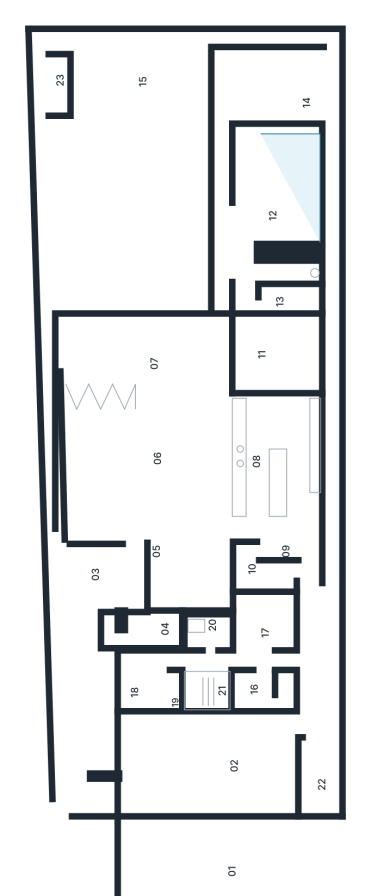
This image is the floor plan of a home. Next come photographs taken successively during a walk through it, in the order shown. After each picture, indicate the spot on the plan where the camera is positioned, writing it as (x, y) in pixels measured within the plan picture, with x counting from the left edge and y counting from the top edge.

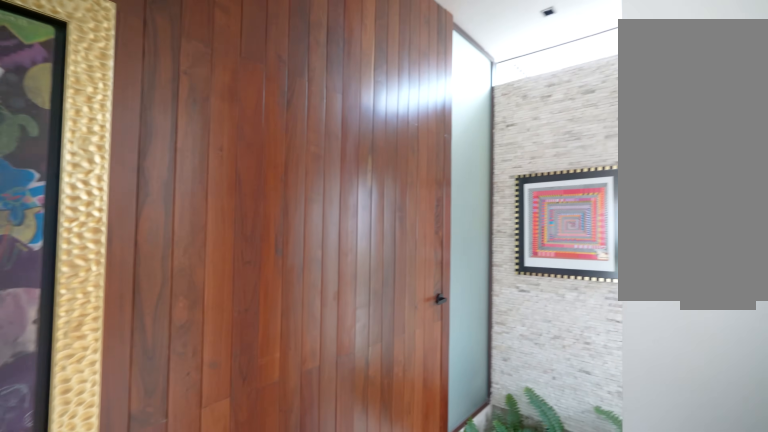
(117, 575)
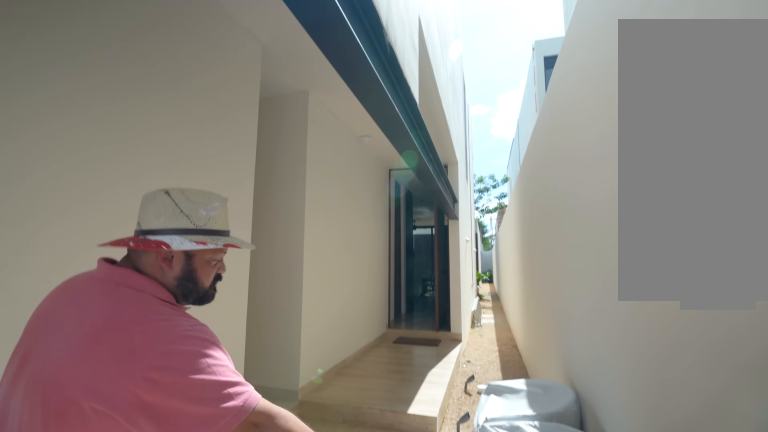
(329, 701)
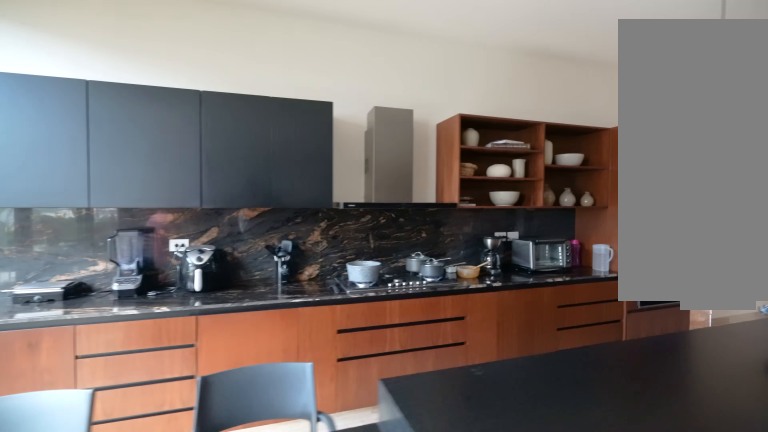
(251, 412)
